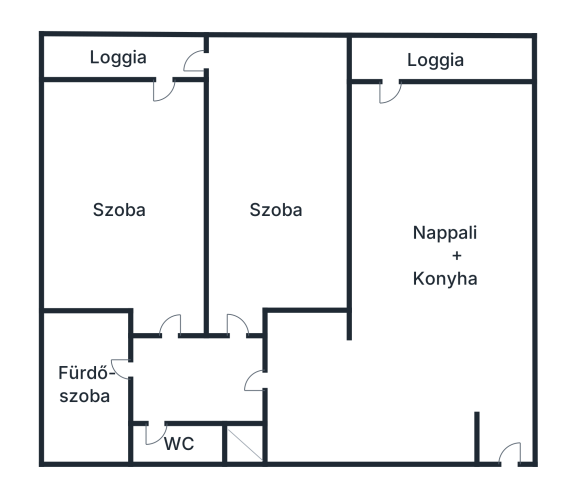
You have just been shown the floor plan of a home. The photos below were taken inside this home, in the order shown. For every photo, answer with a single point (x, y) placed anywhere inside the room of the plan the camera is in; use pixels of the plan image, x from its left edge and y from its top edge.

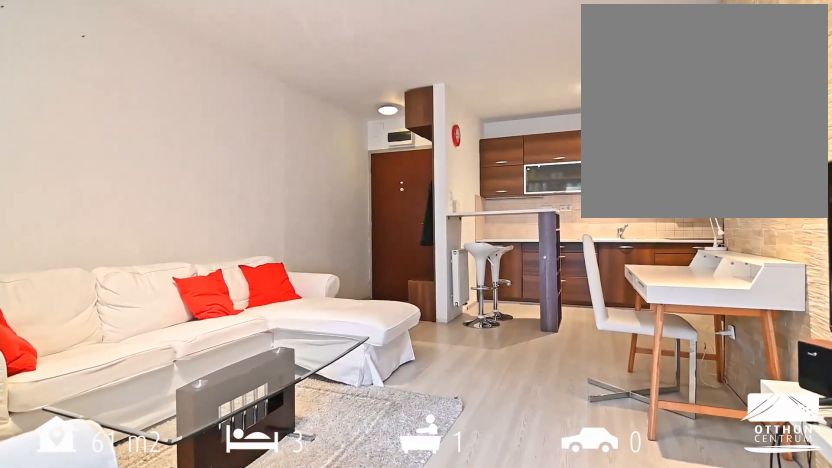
(427, 329)
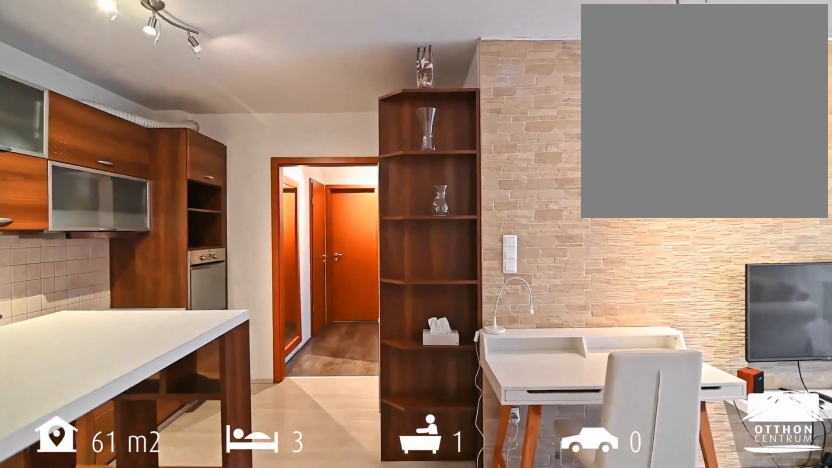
(427, 329)
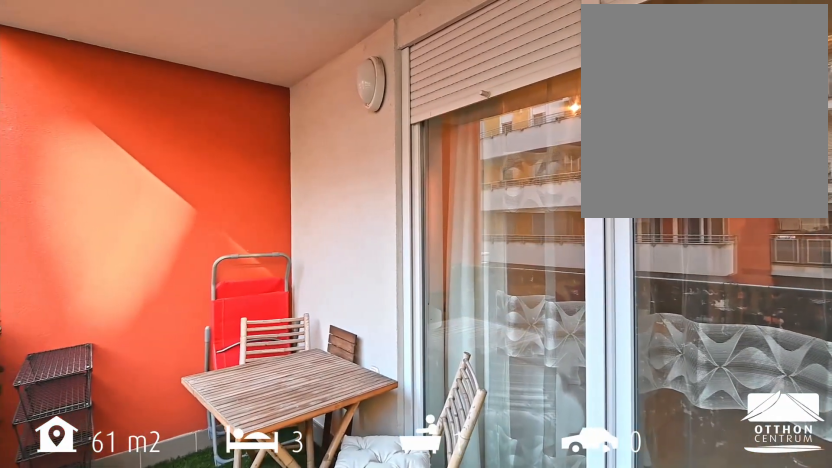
(439, 58)
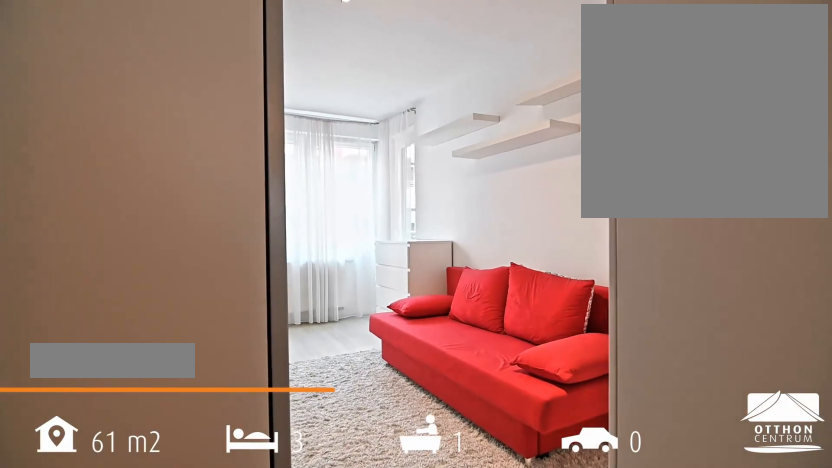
(281, 182)
